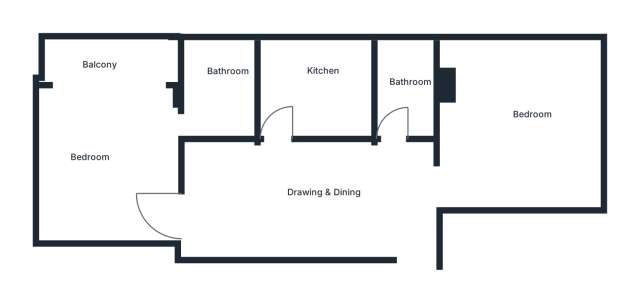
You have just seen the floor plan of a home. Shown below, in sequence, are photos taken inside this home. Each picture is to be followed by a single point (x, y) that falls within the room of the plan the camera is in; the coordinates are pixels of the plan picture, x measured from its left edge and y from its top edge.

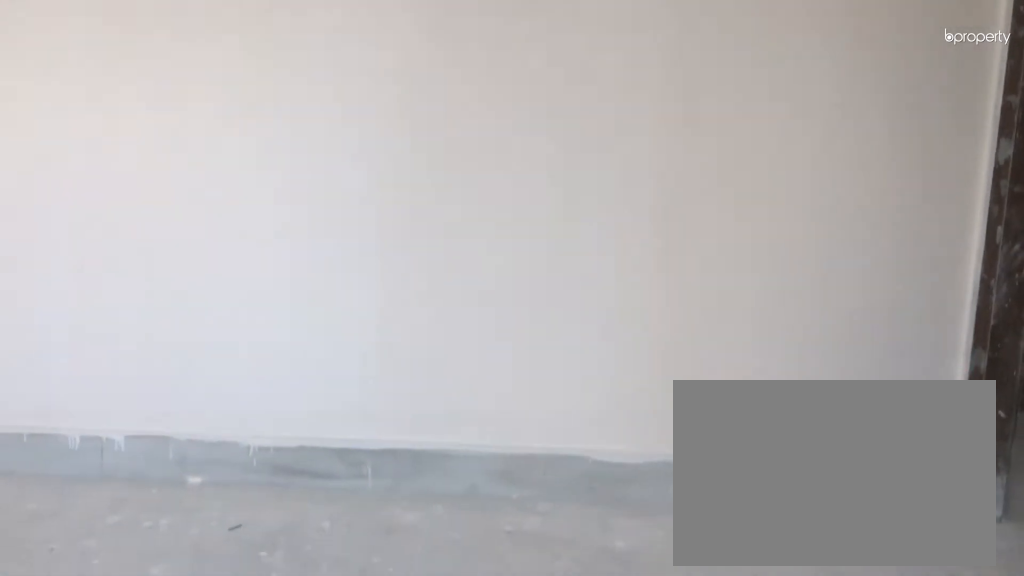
(515, 131)
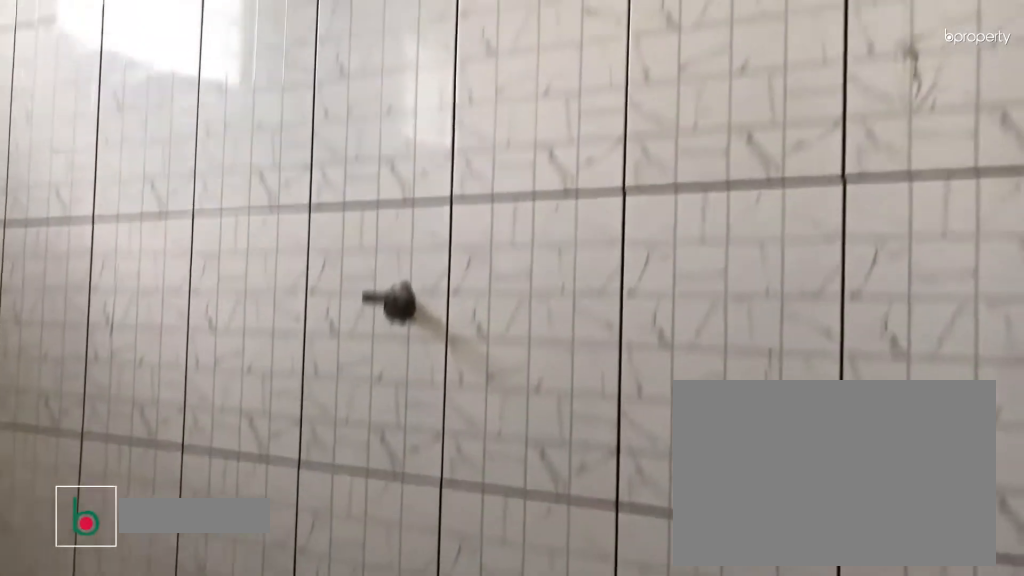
(399, 96)
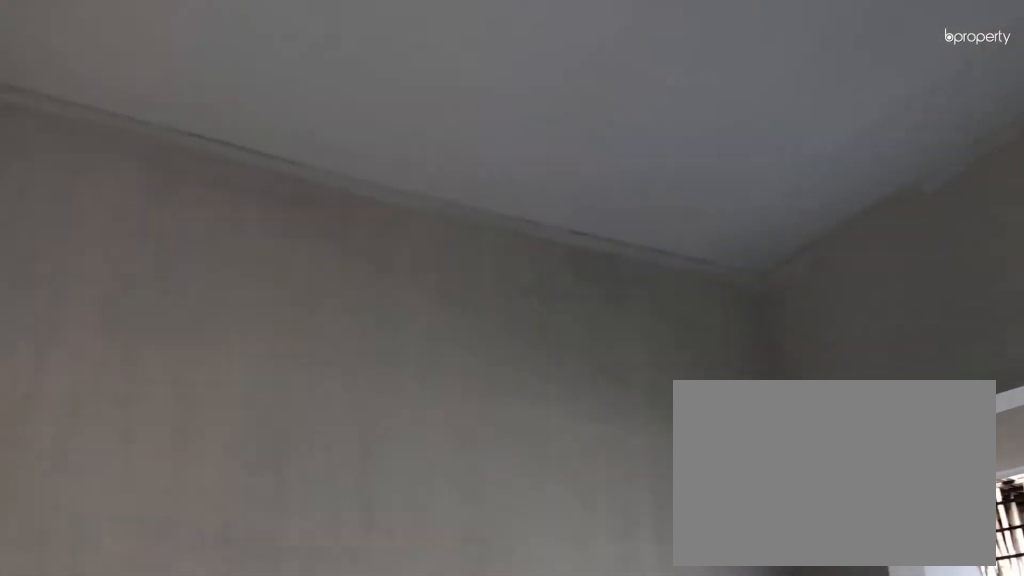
(113, 132)
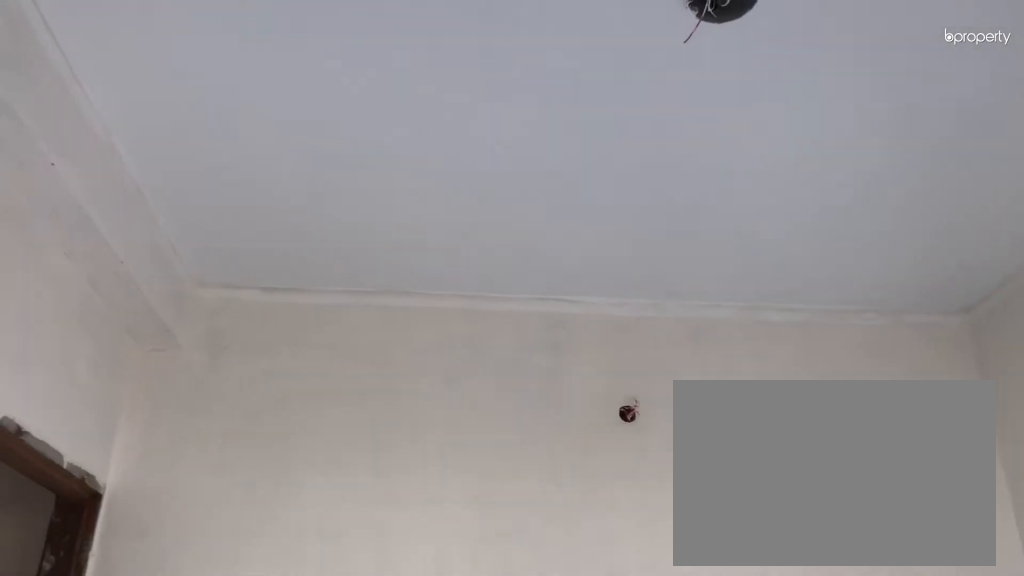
(113, 132)
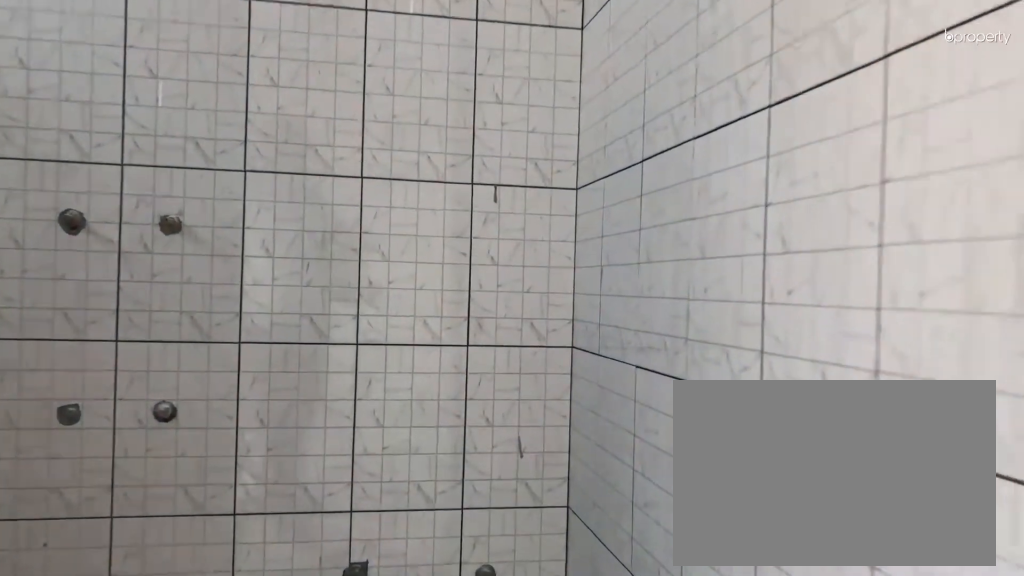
(226, 92)
